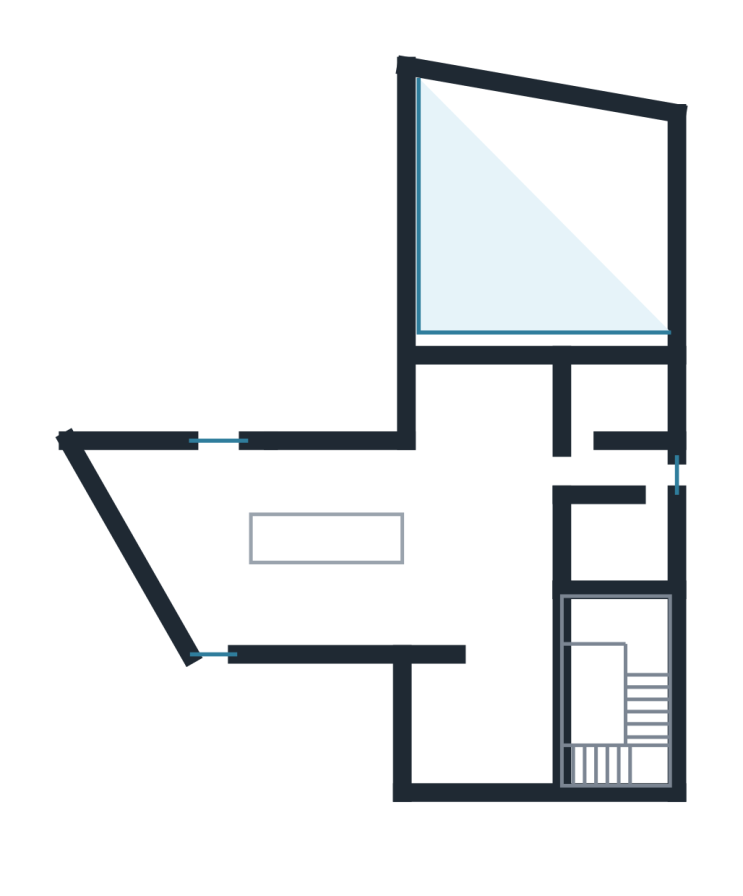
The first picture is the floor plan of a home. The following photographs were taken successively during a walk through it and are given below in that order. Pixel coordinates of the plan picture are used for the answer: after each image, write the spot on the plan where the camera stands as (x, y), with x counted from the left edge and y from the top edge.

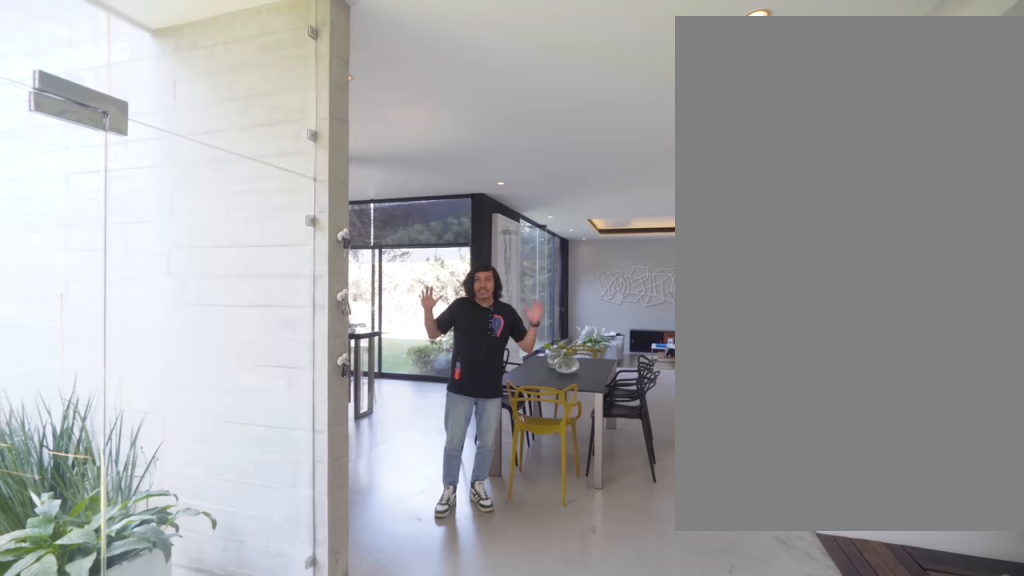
(520, 673)
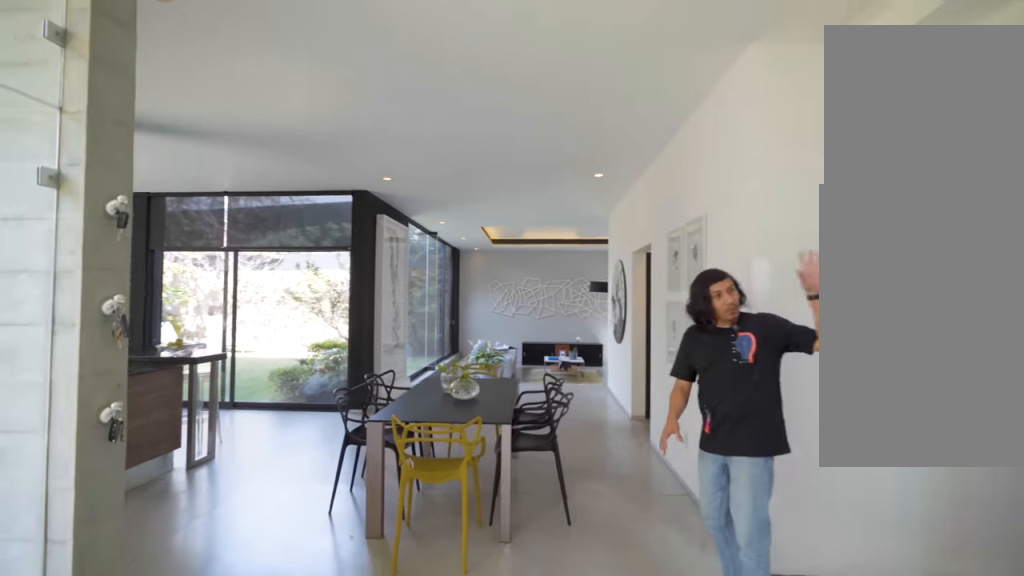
(512, 613)
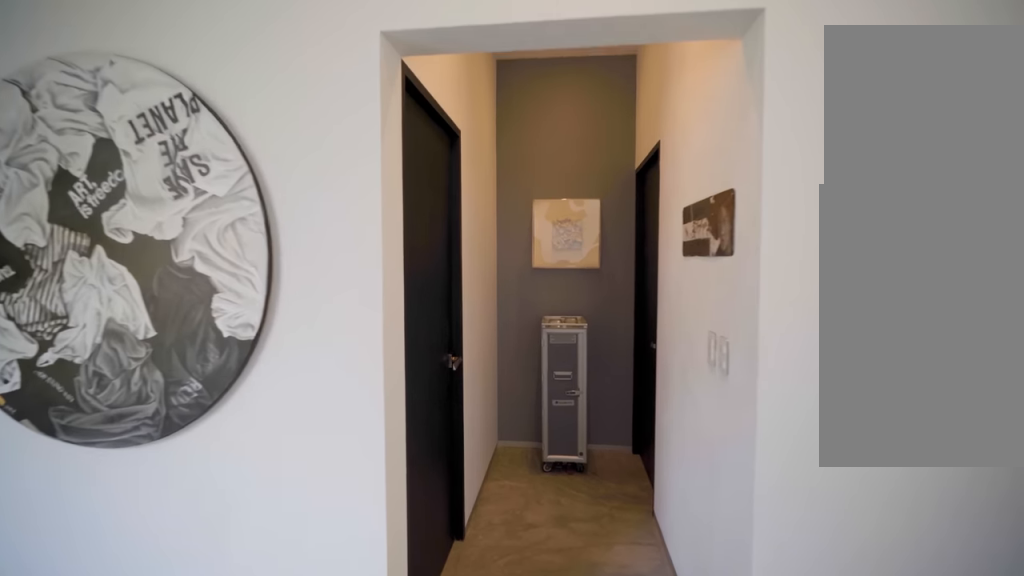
(441, 487)
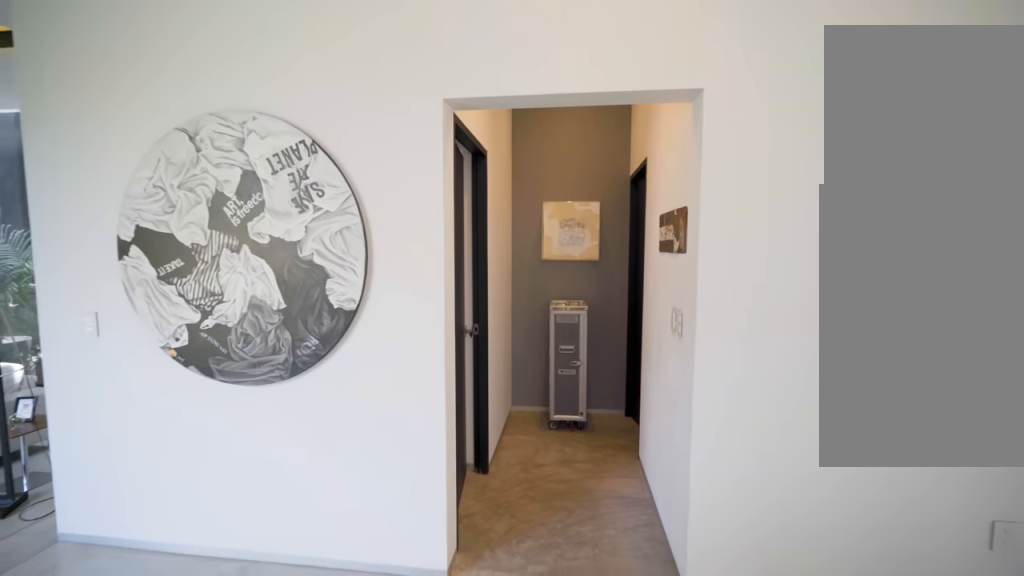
(566, 467)
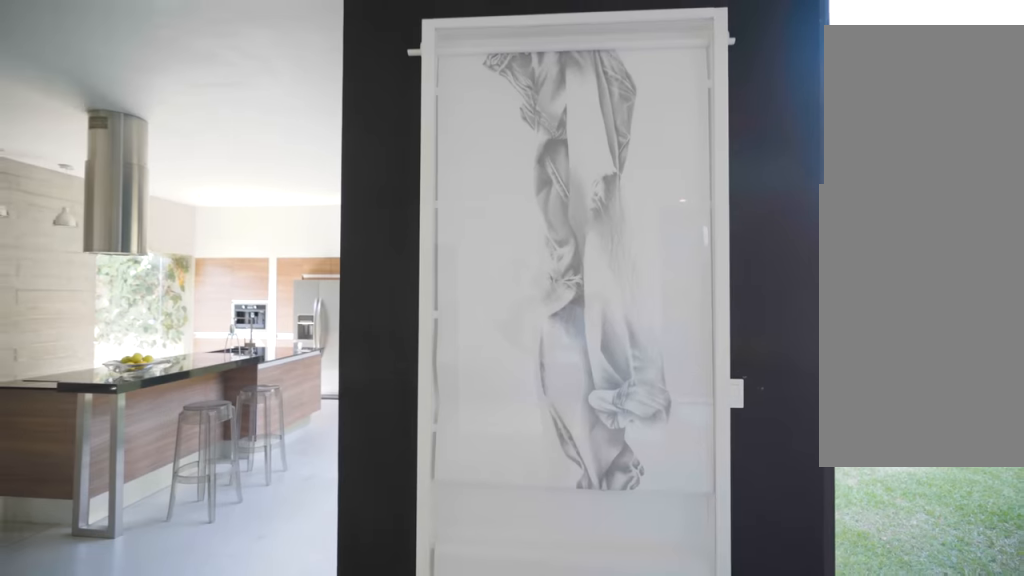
(470, 417)
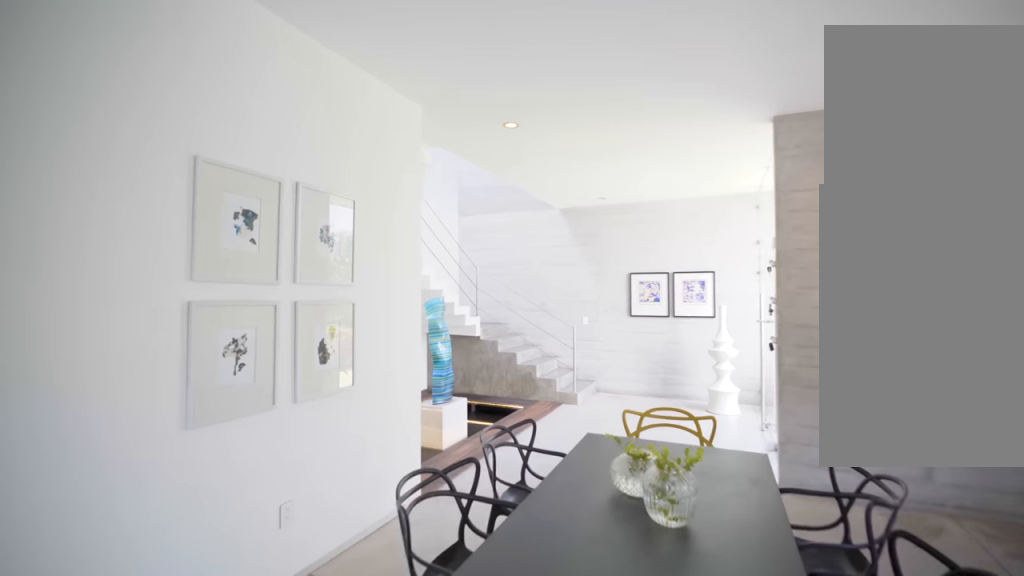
(520, 479)
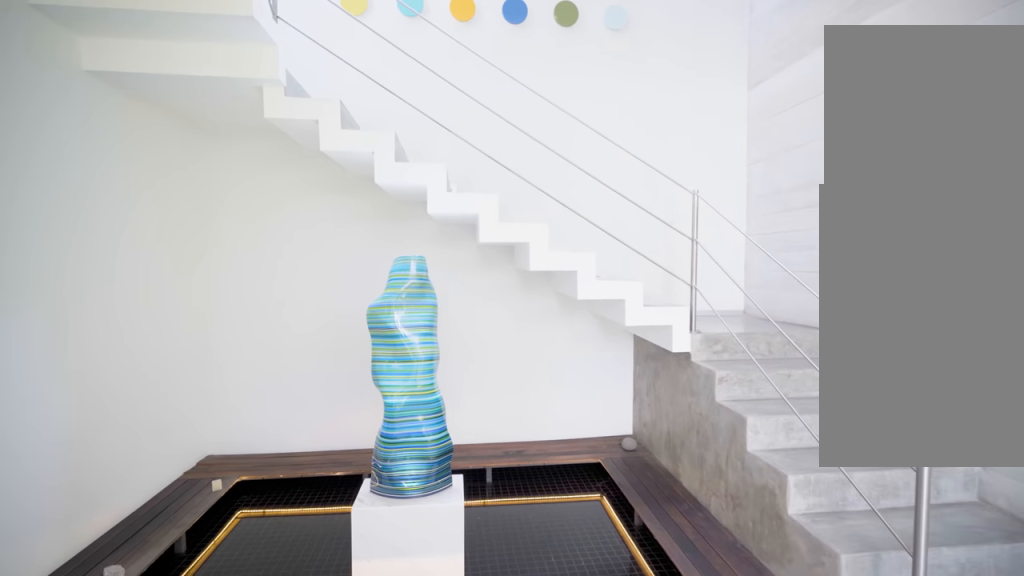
(474, 609)
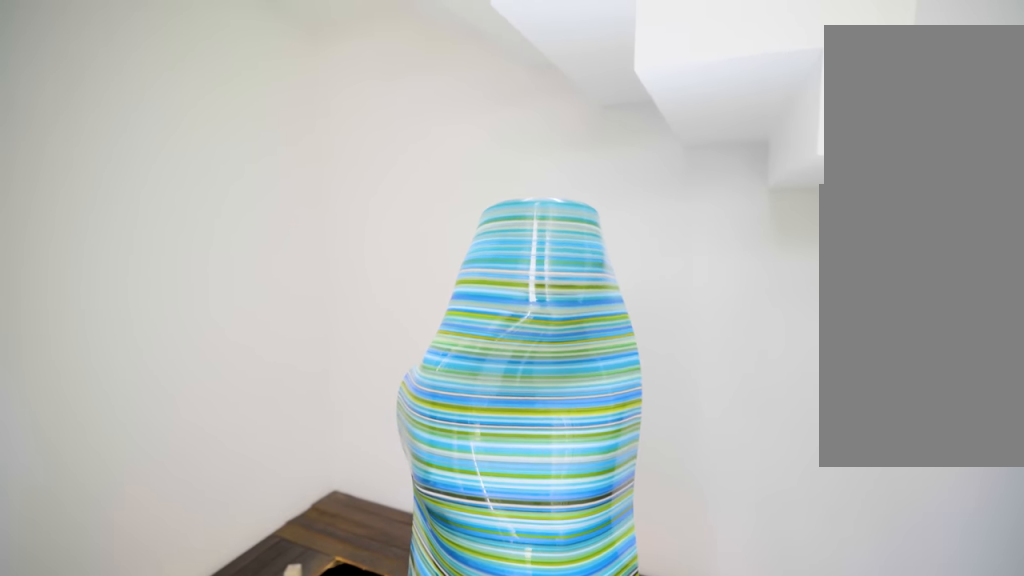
(526, 677)
